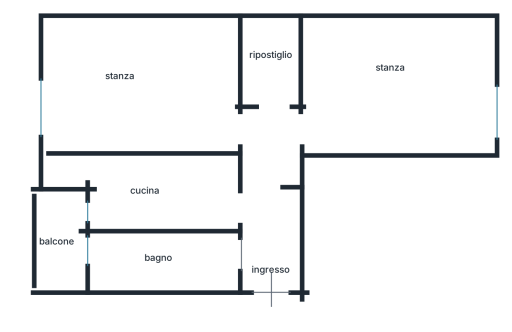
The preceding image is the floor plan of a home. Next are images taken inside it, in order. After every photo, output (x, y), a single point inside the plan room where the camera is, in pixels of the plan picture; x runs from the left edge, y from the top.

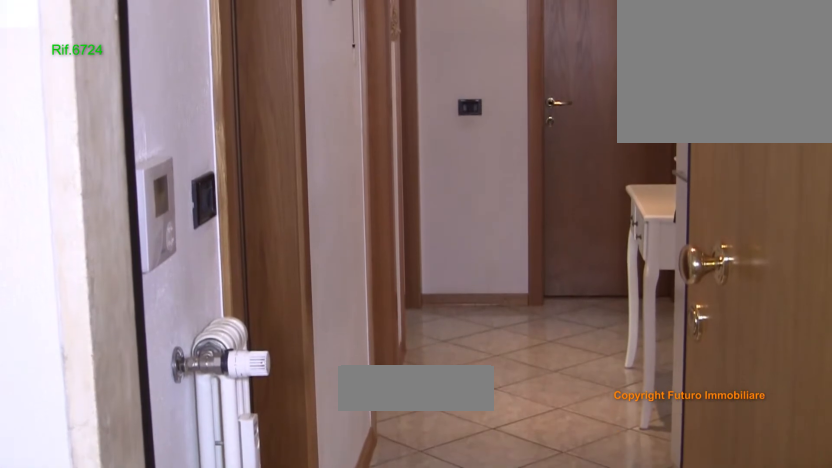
(270, 188)
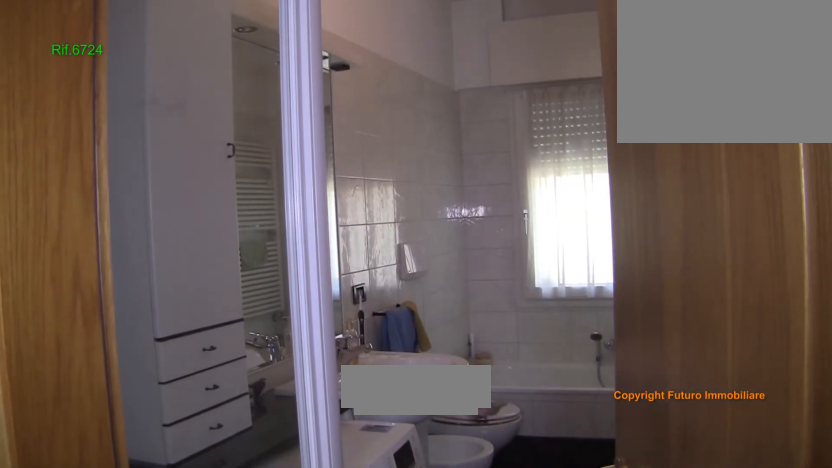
(171, 260)
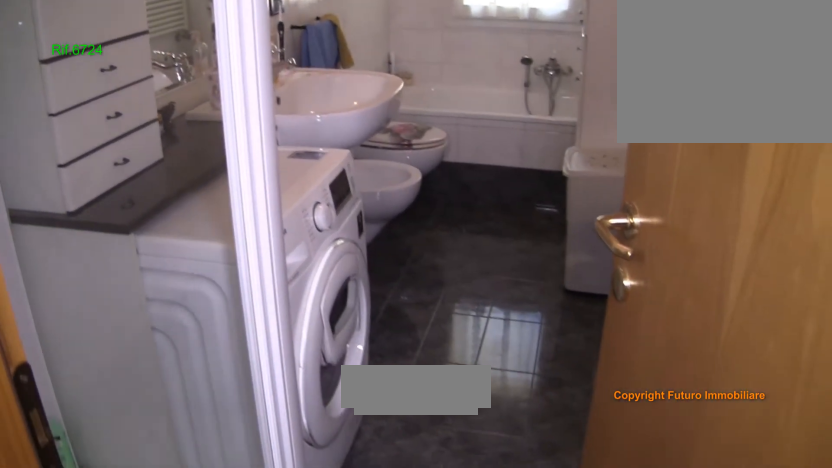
(171, 260)
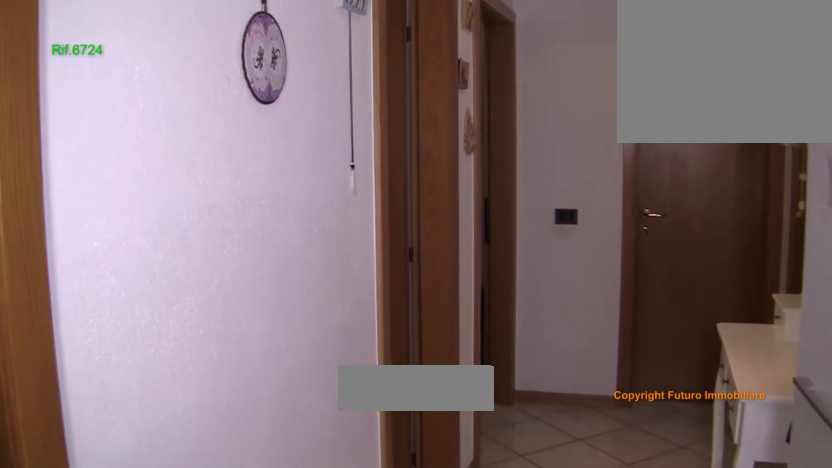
(270, 188)
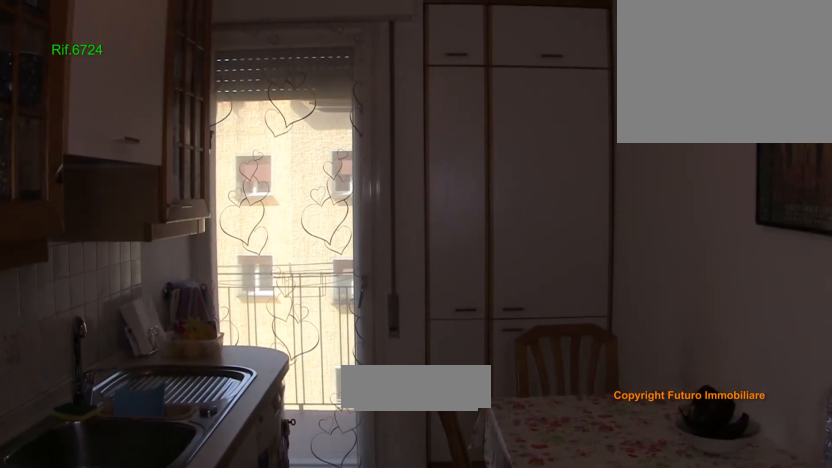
(166, 193)
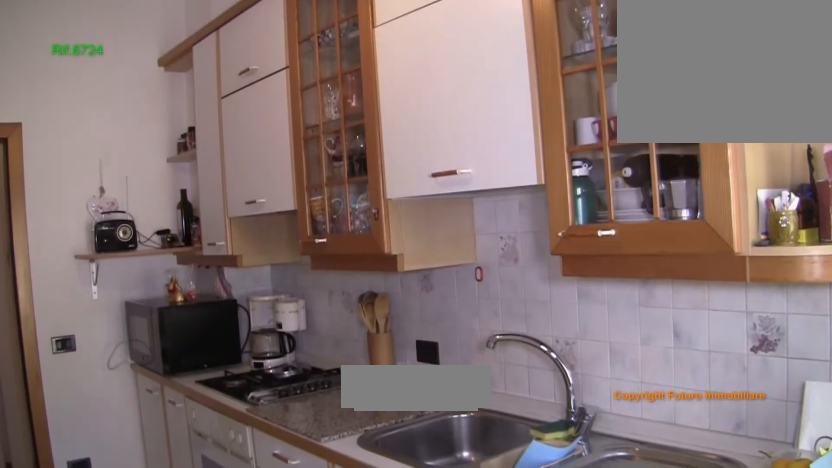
(166, 193)
